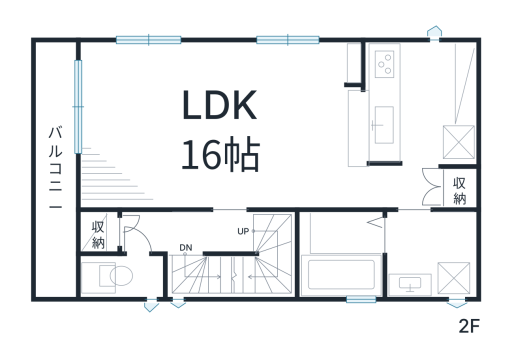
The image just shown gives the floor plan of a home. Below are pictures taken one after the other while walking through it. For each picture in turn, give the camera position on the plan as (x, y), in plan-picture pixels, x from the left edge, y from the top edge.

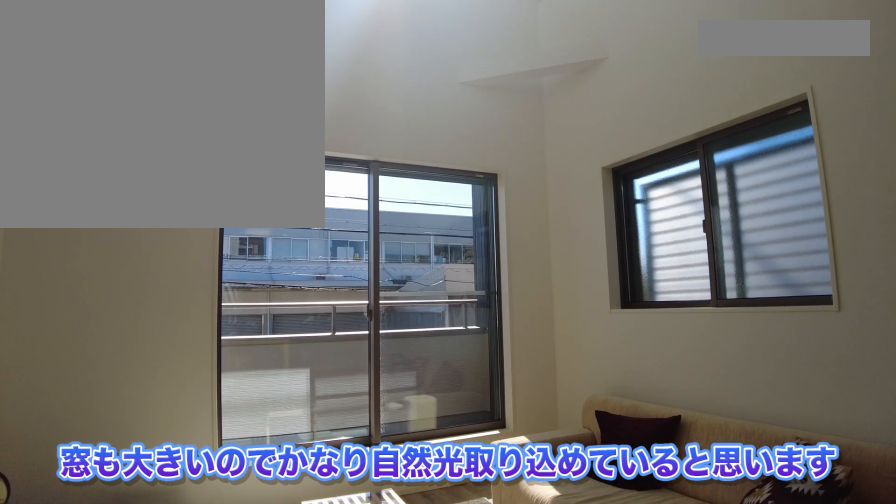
(248, 147)
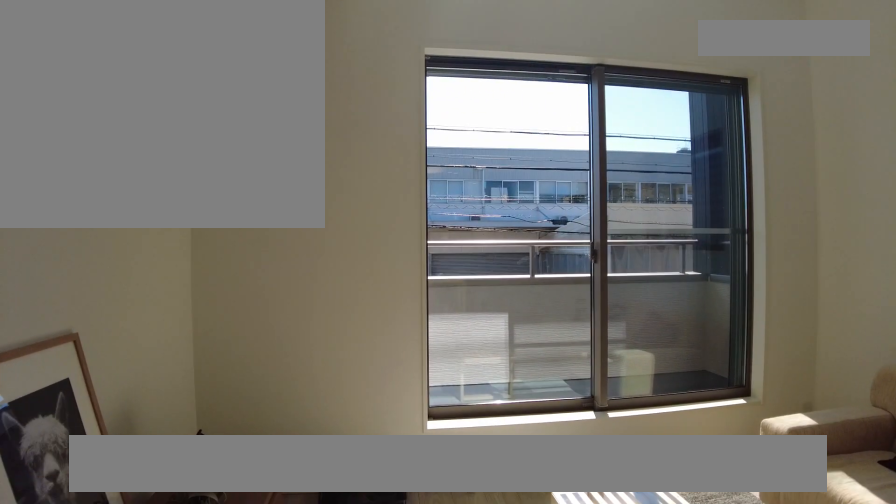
(251, 147)
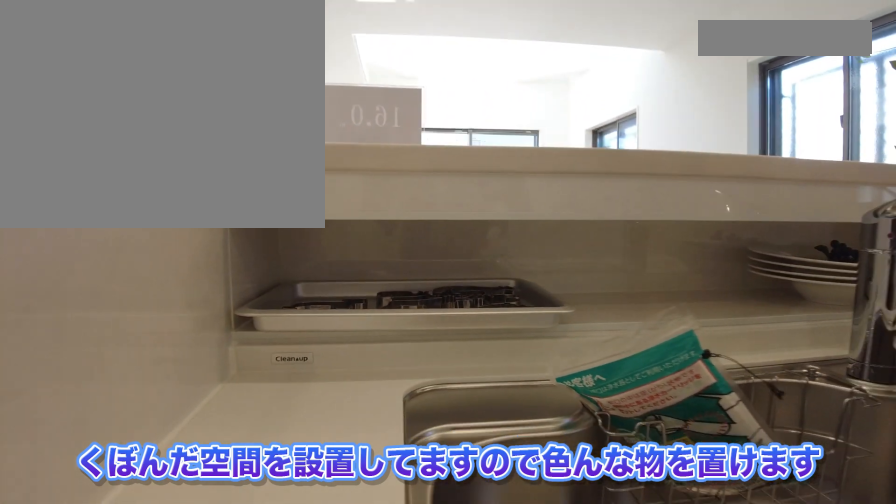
(421, 120)
